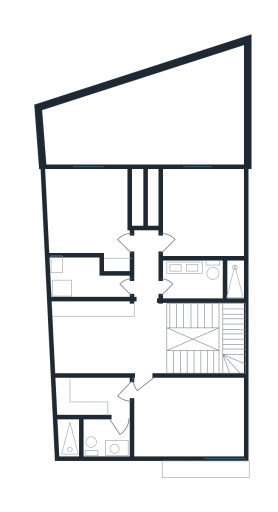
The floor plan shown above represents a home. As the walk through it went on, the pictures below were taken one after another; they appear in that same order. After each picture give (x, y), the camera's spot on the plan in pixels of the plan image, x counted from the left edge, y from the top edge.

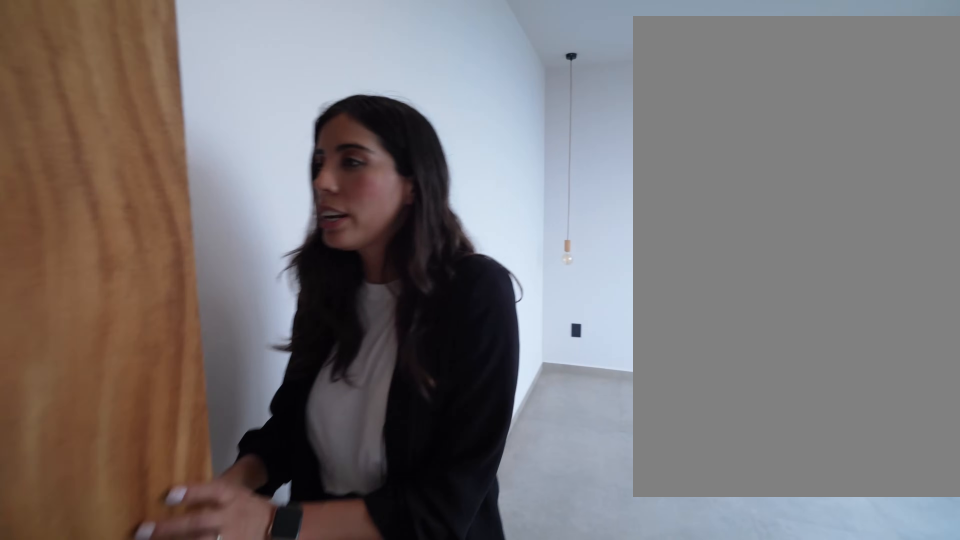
(135, 399)
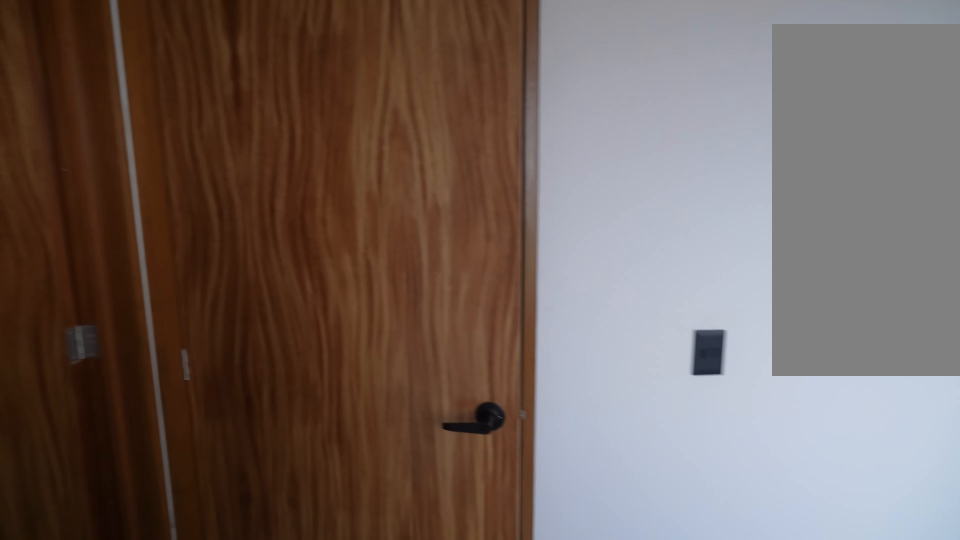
(138, 398)
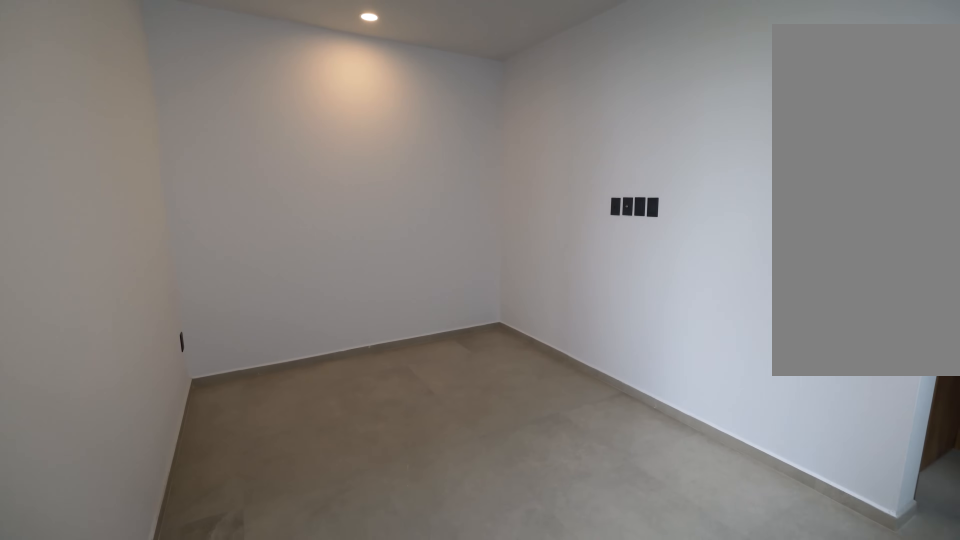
(144, 352)
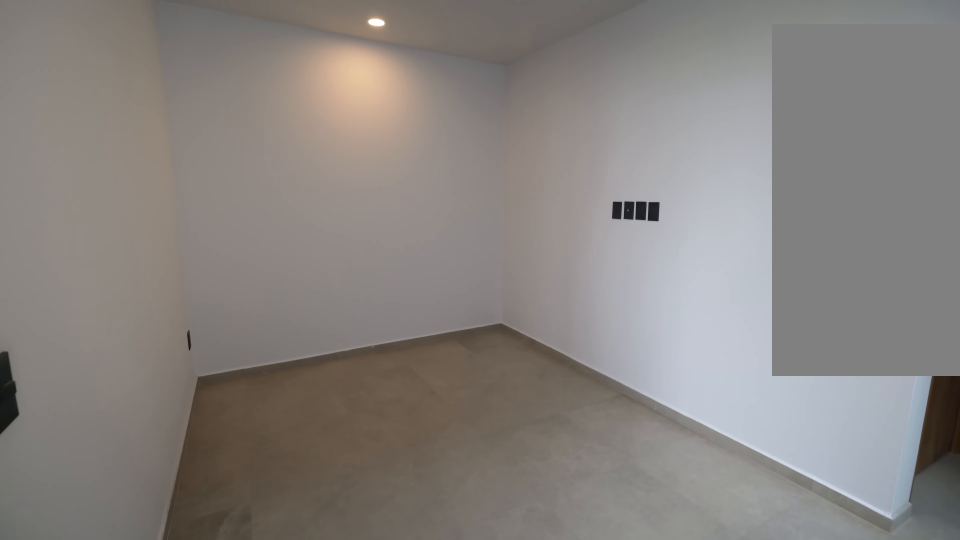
(144, 352)
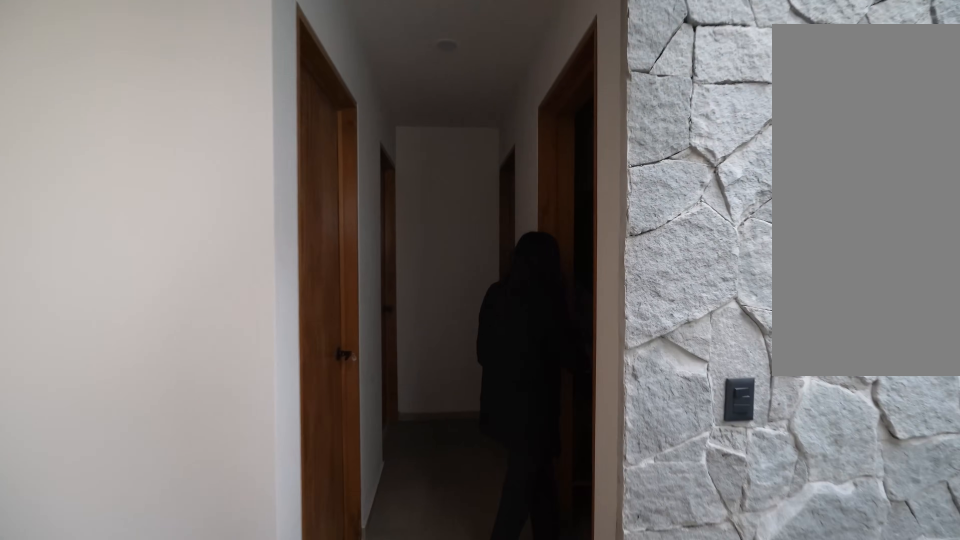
(142, 321)
